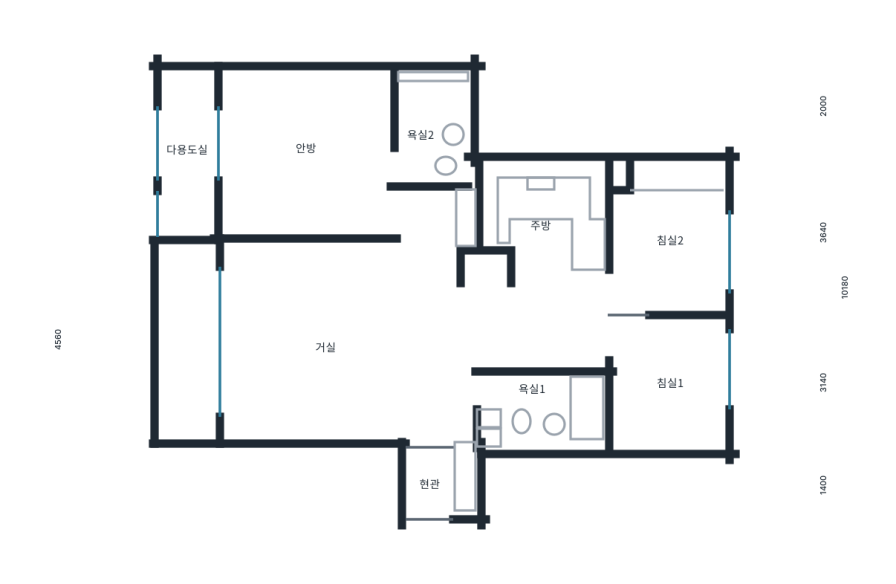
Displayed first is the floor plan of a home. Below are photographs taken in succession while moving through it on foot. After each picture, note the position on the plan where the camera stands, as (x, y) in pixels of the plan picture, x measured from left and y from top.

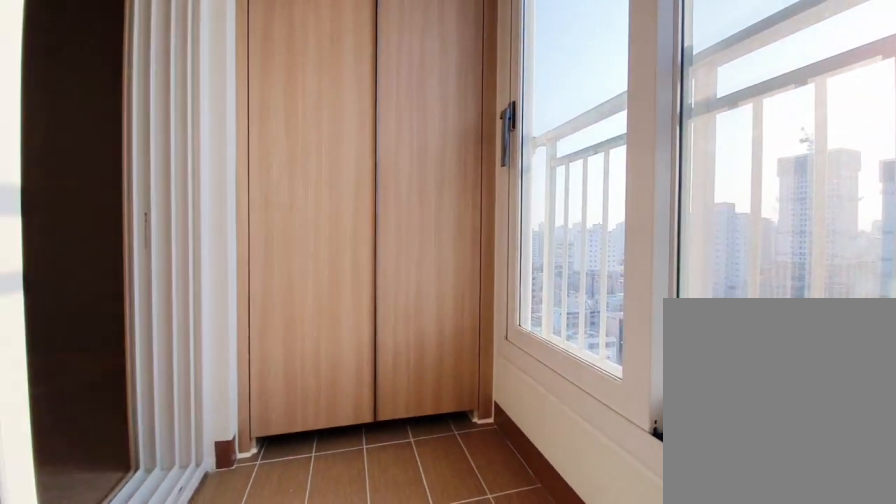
(211, 173)
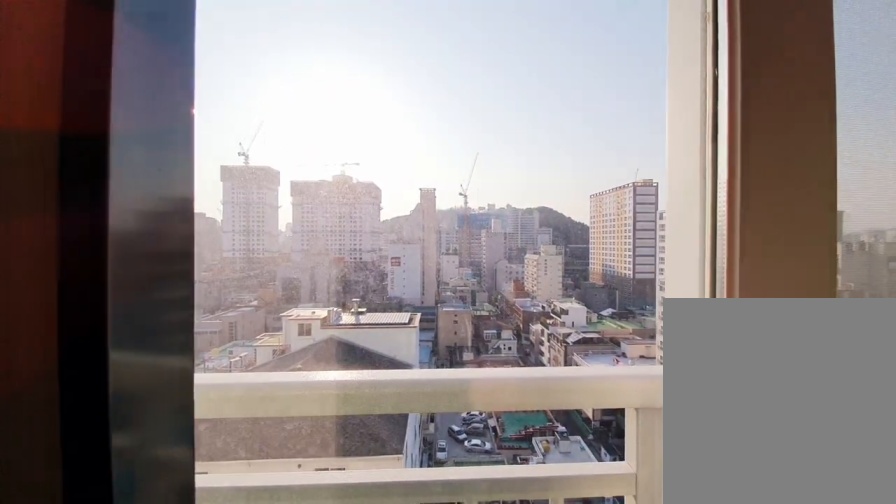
(210, 175)
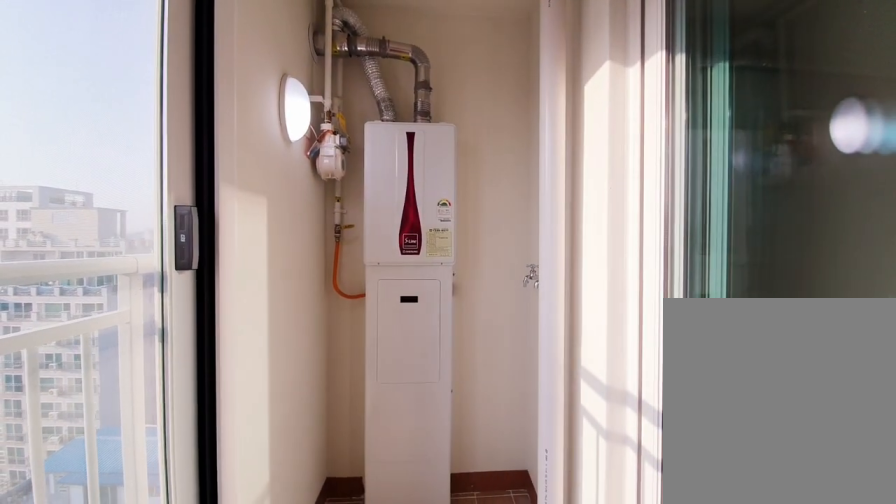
(210, 174)
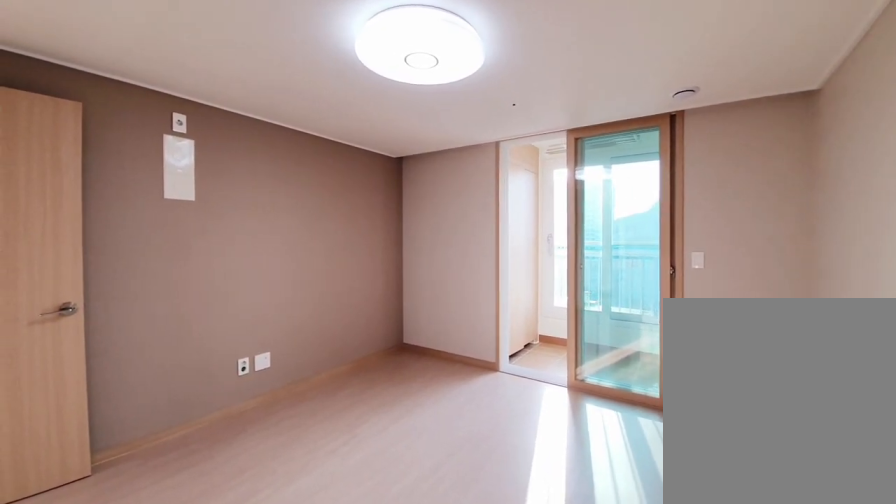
(291, 188)
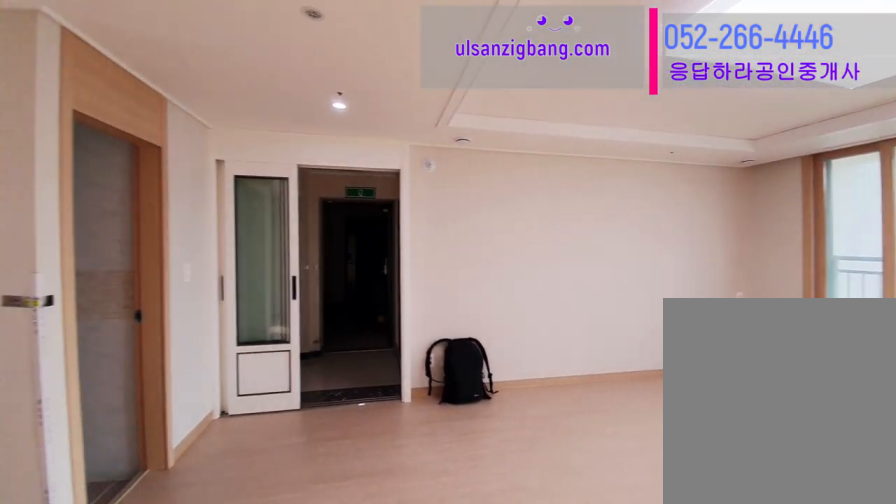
(437, 305)
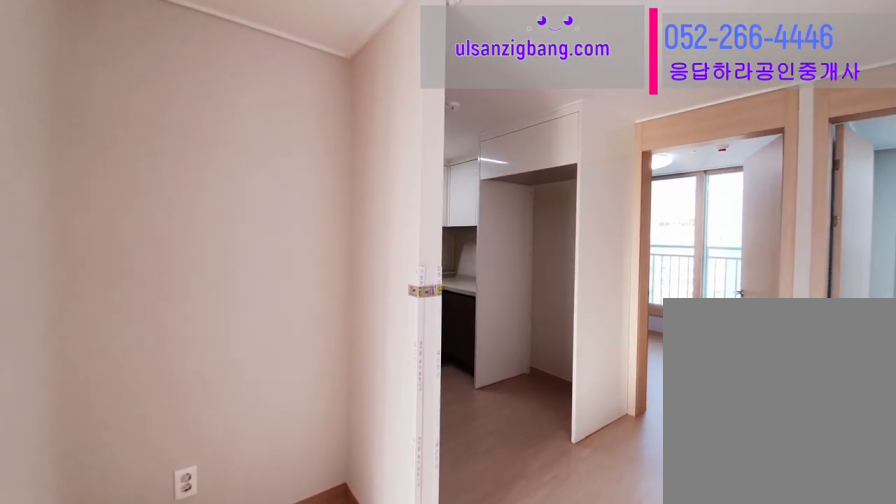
(437, 307)
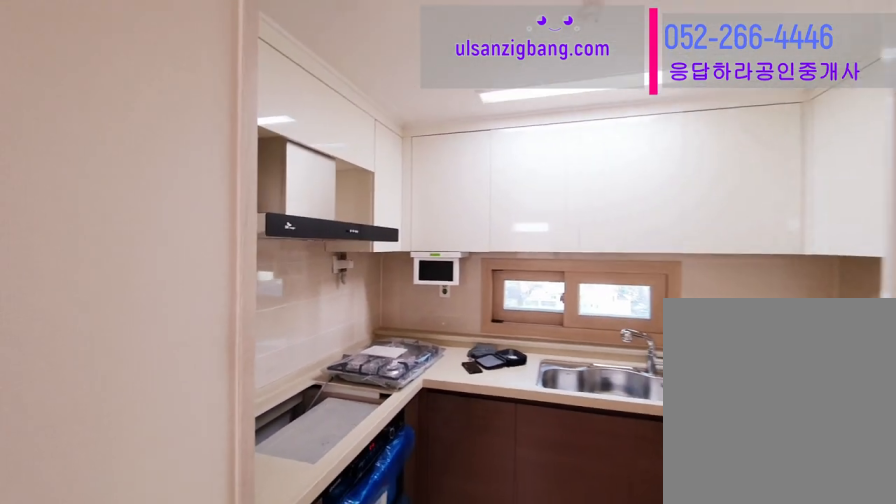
(547, 236)
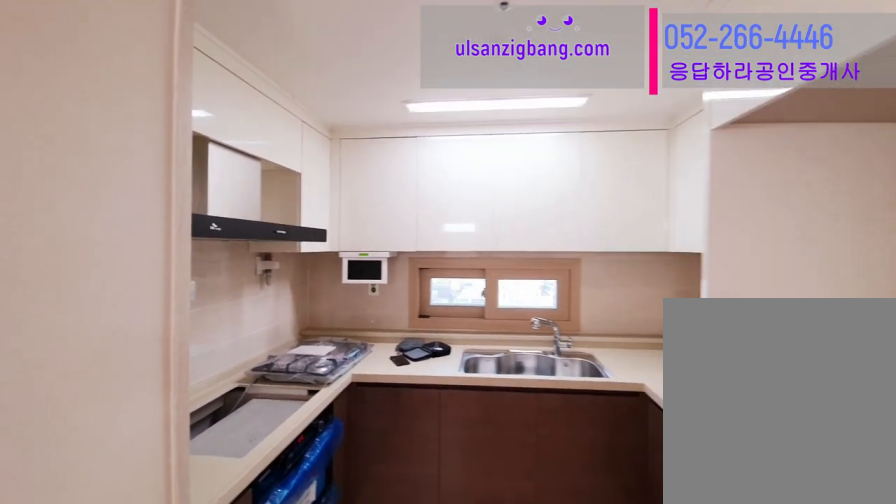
(548, 236)
